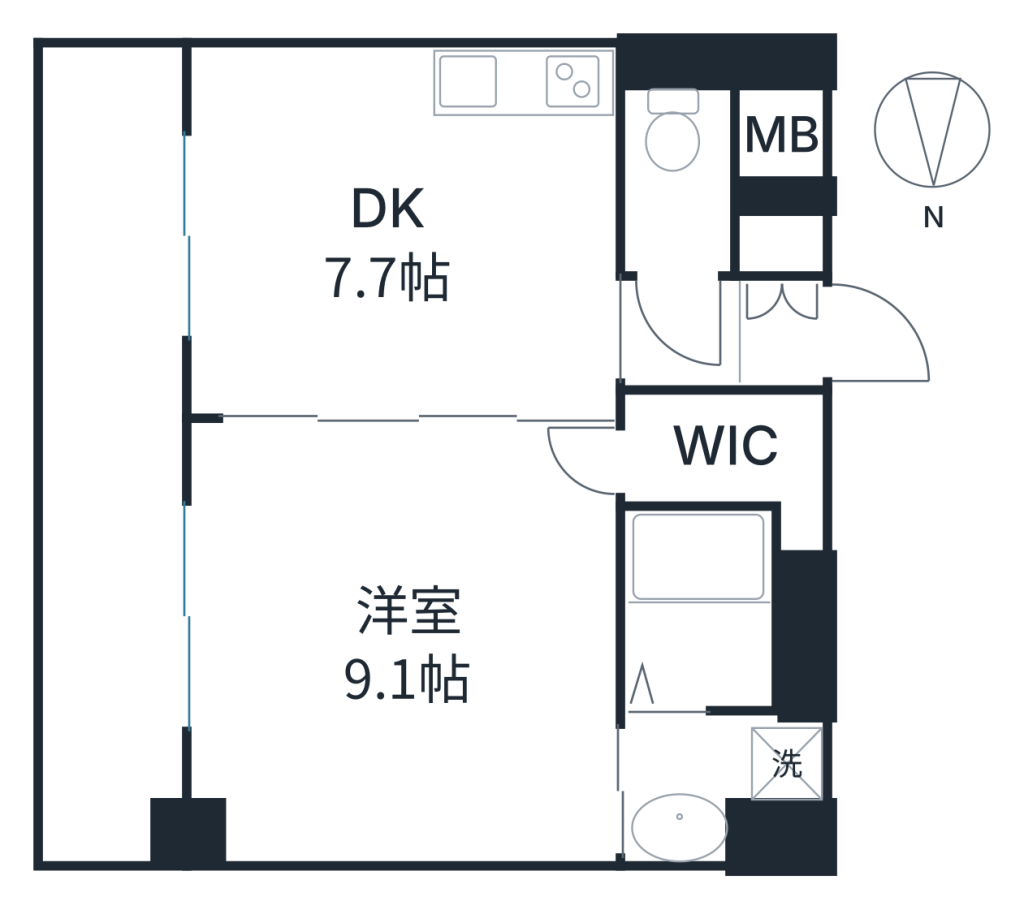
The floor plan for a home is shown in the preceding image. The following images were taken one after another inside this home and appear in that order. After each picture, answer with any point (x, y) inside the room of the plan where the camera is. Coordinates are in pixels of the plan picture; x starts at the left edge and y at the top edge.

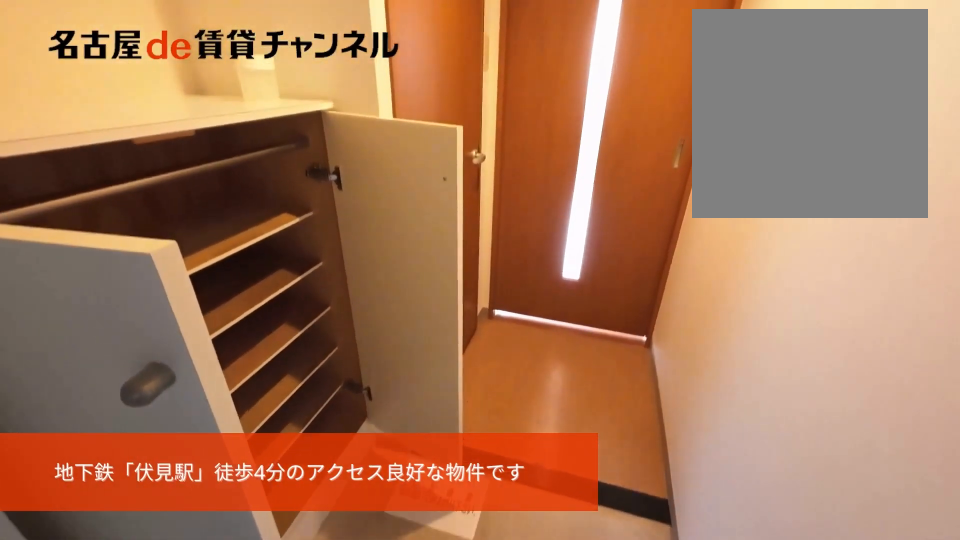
(728, 316)
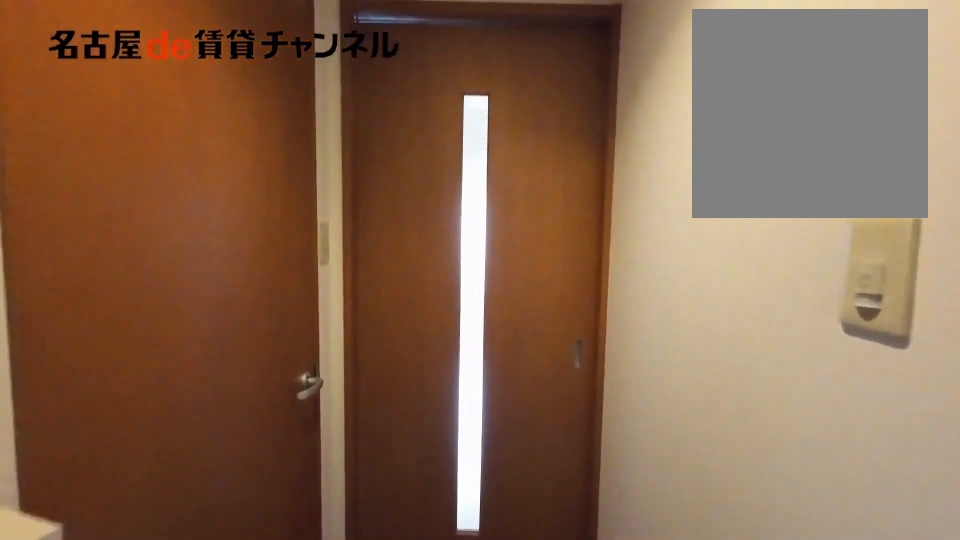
(728, 316)
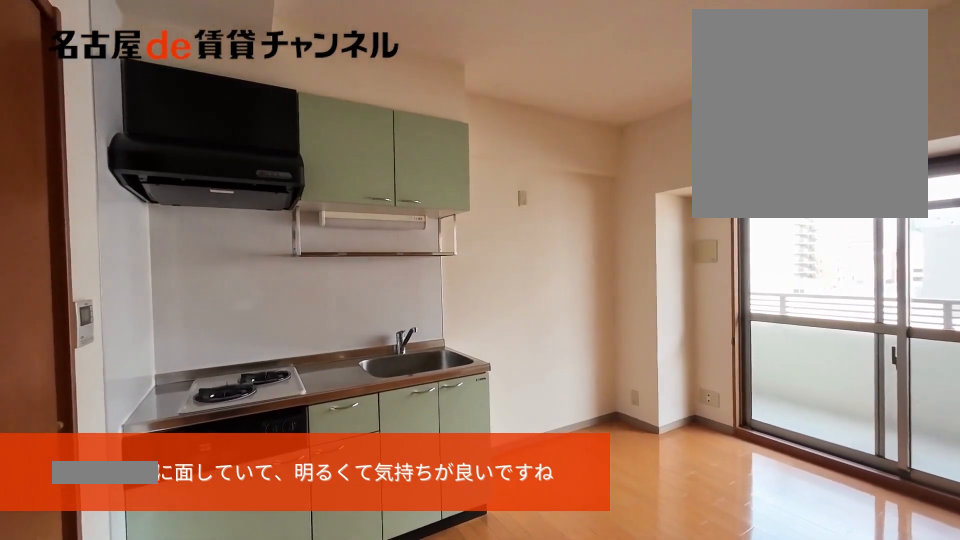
(398, 232)
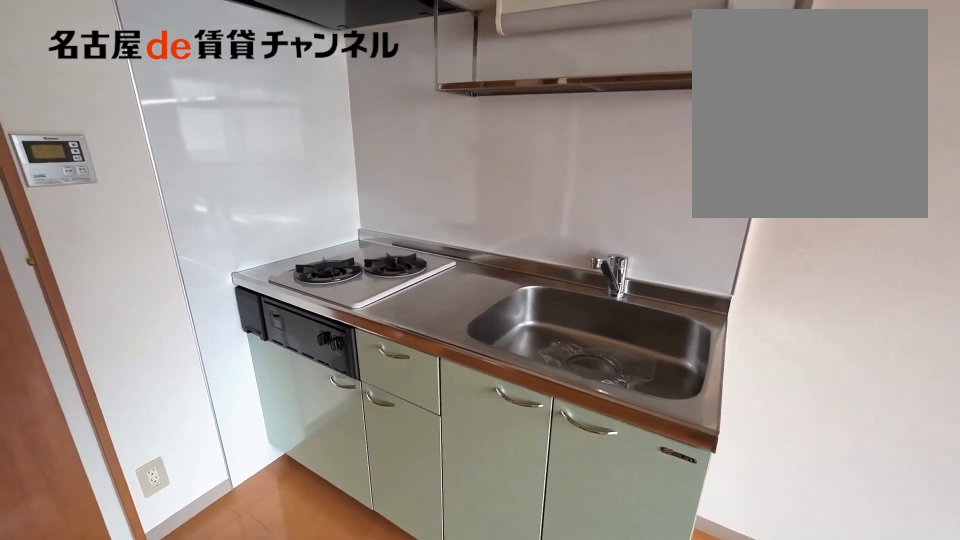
(523, 85)
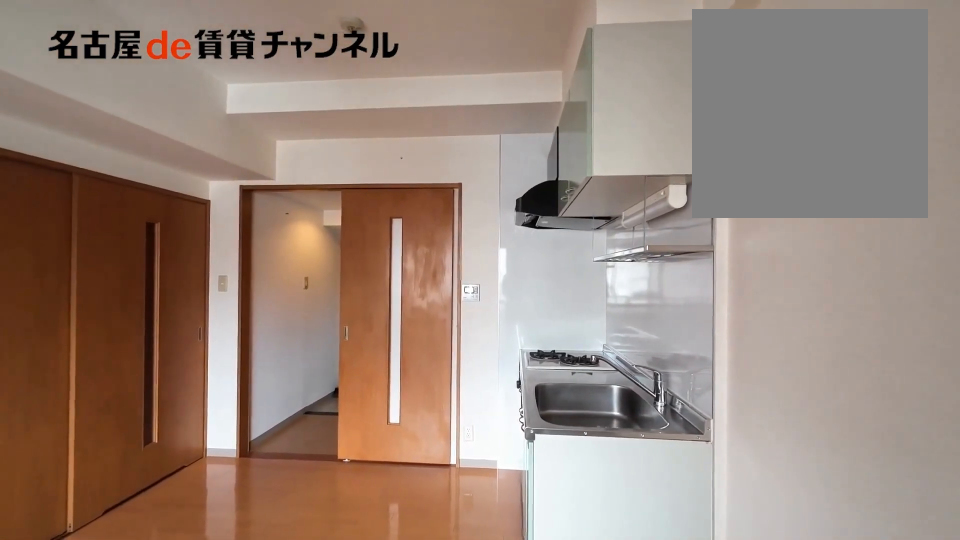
(403, 229)
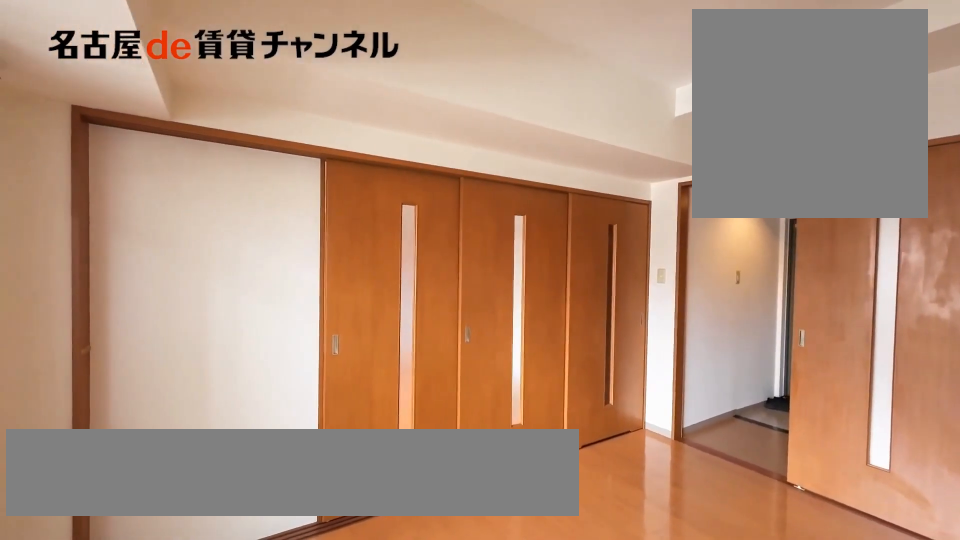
(403, 229)
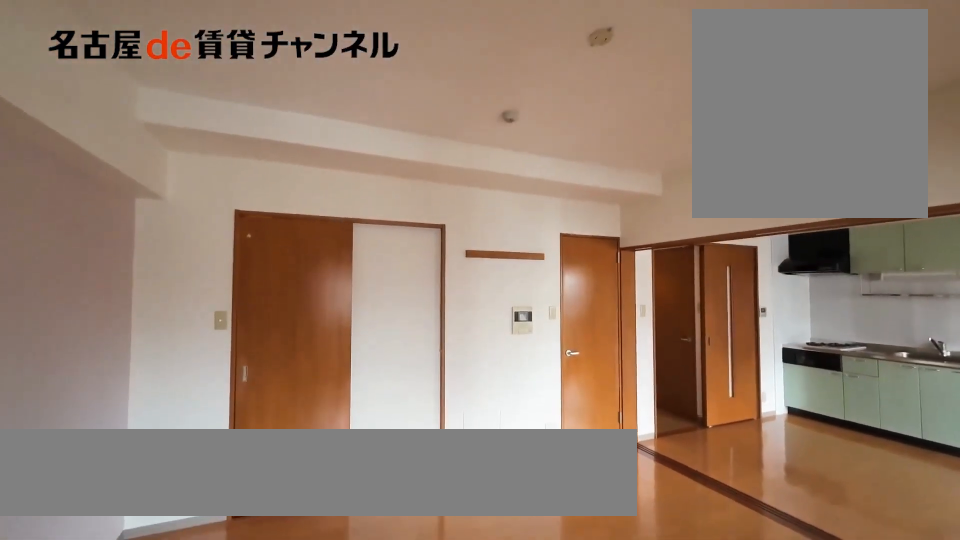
(398, 644)
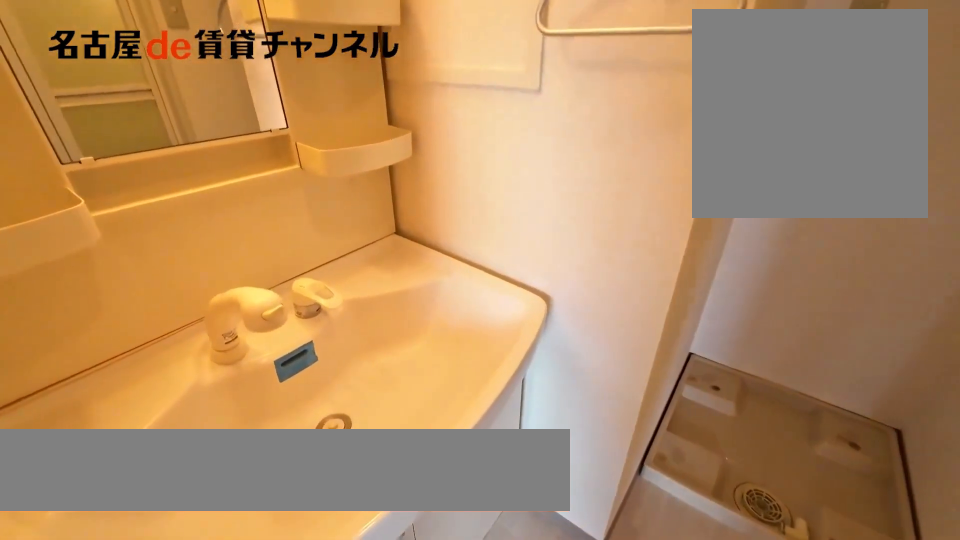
(717, 779)
